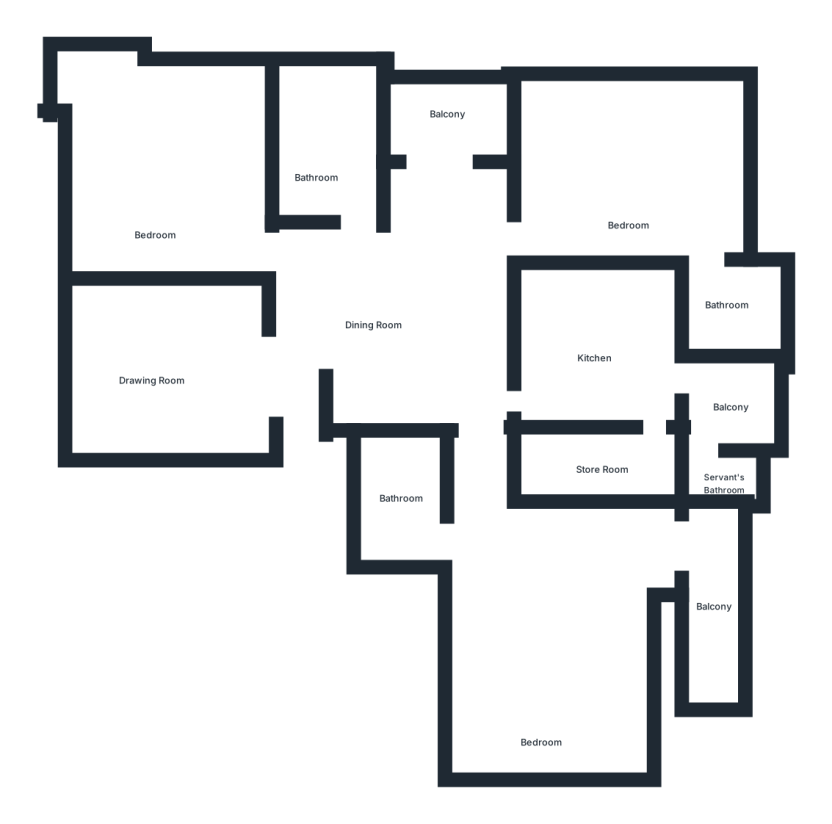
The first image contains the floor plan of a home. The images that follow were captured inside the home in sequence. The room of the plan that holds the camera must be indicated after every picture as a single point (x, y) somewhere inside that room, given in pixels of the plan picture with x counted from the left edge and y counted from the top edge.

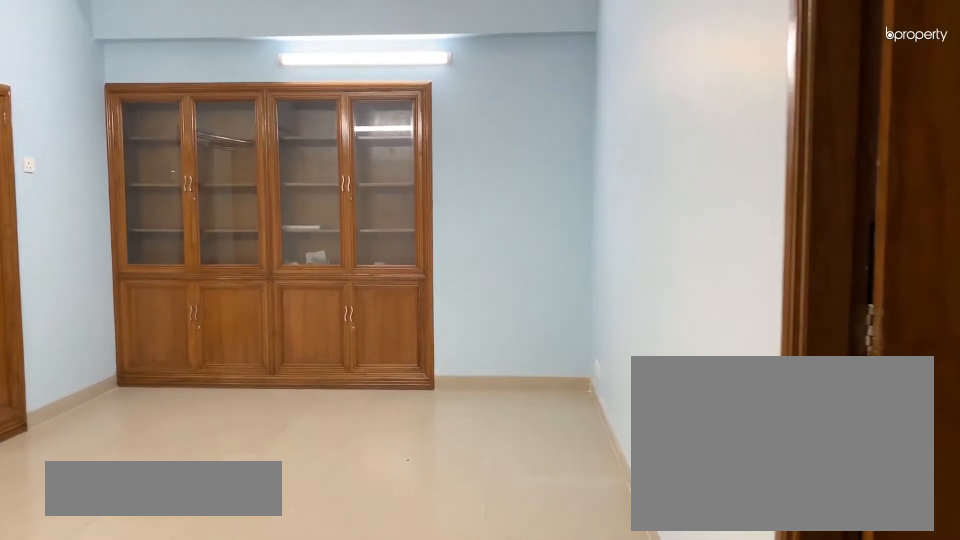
(496, 534)
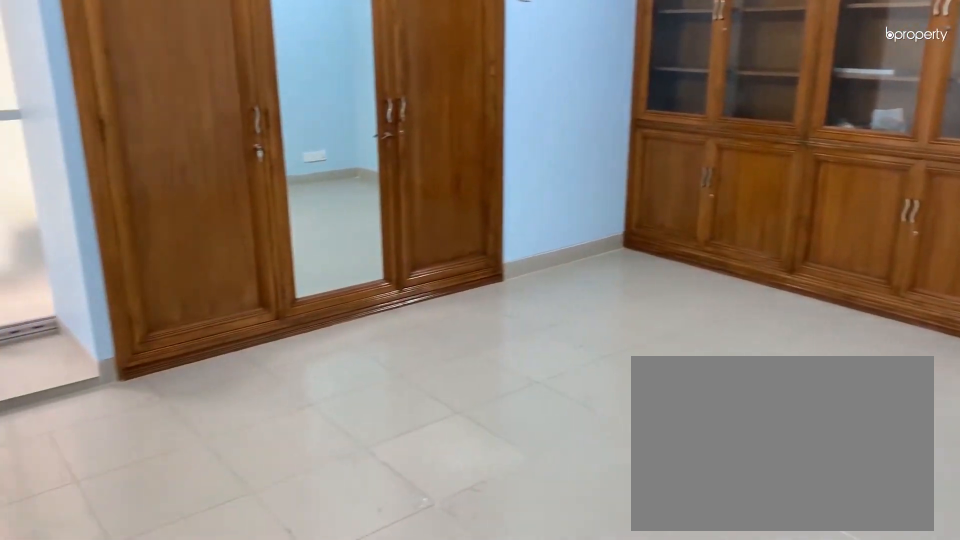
(552, 651)
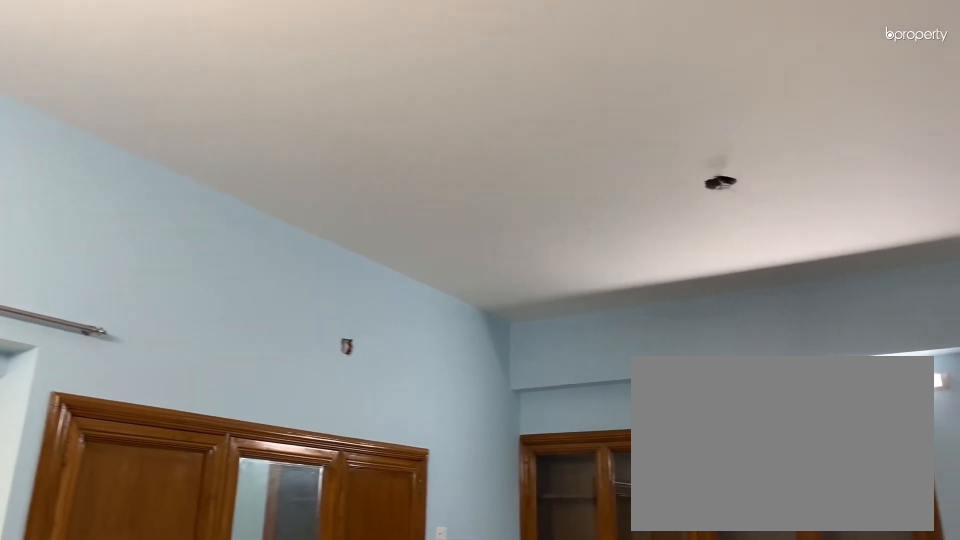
(552, 651)
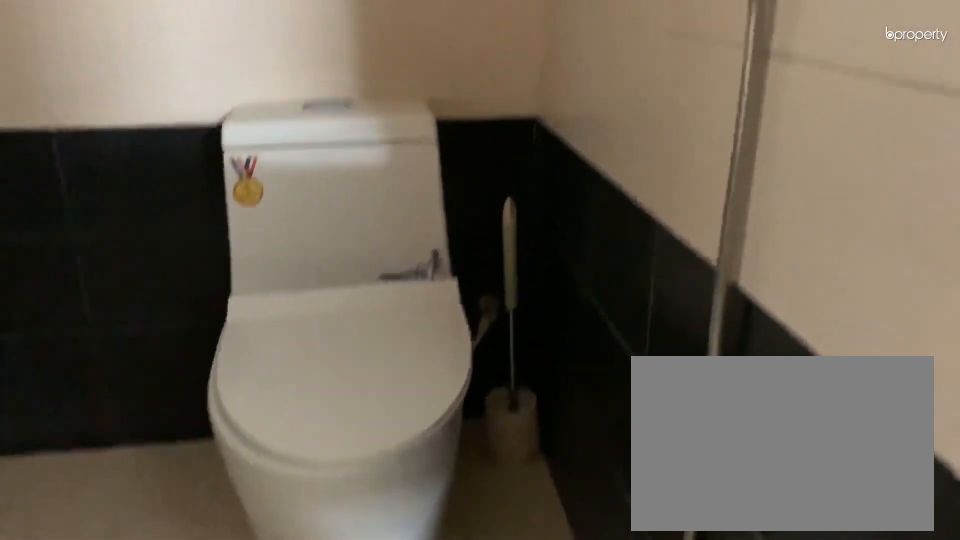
(394, 505)
